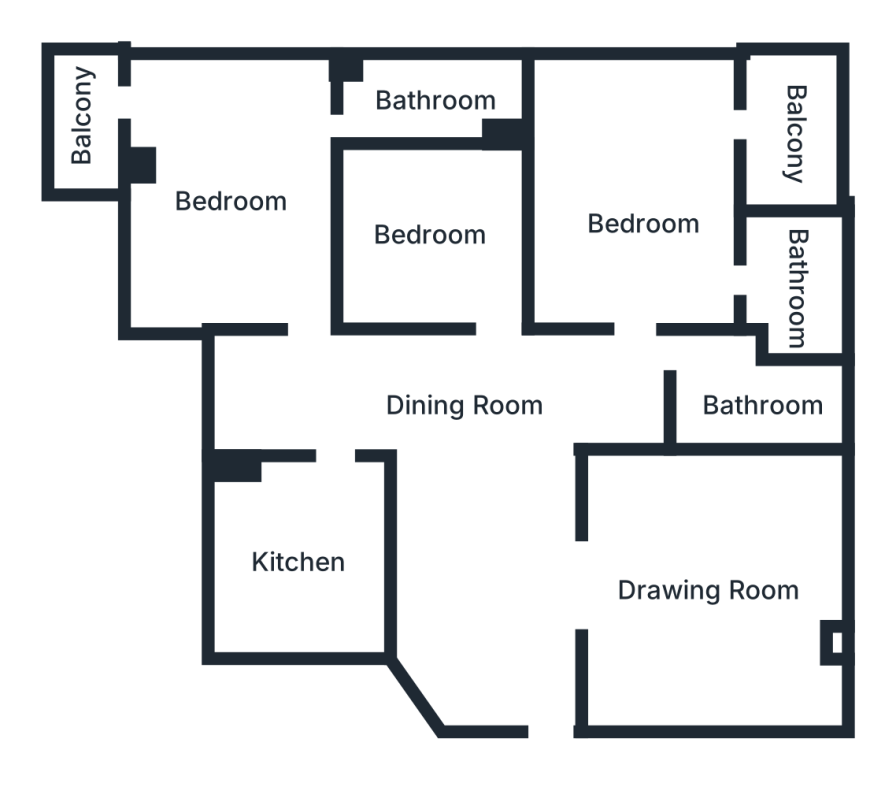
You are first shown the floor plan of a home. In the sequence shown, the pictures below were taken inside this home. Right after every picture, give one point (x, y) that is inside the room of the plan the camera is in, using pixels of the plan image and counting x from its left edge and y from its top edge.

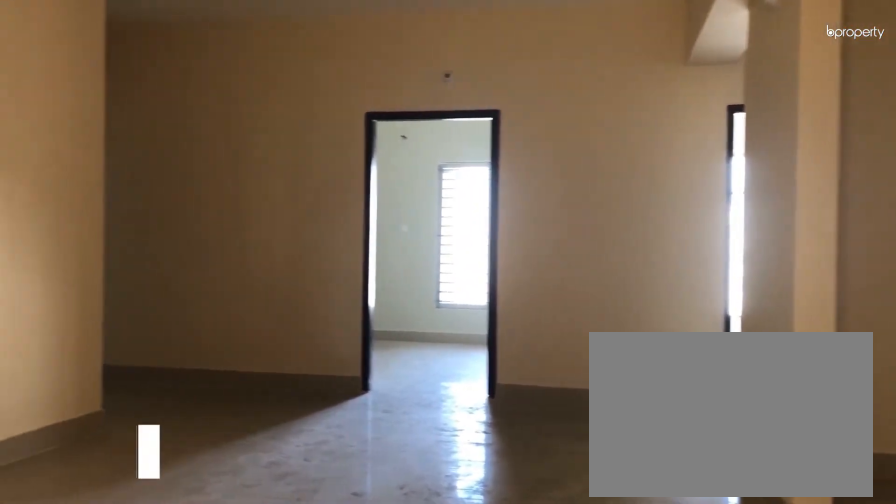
(471, 407)
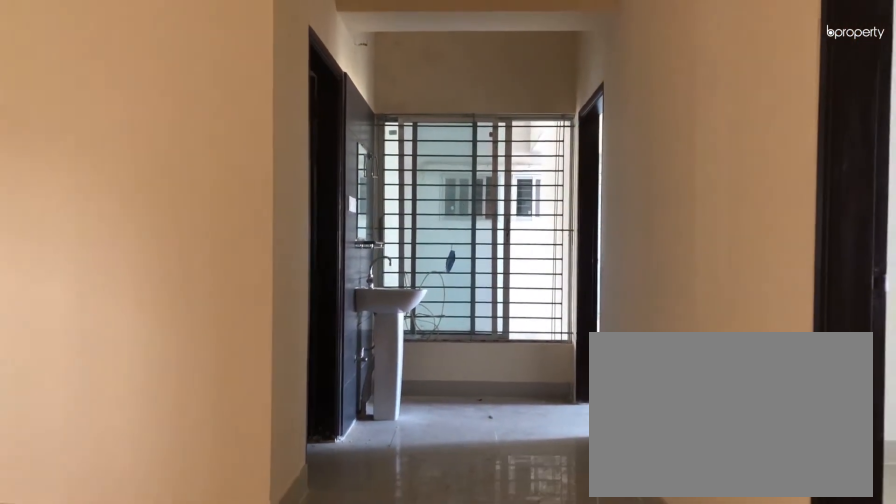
(470, 407)
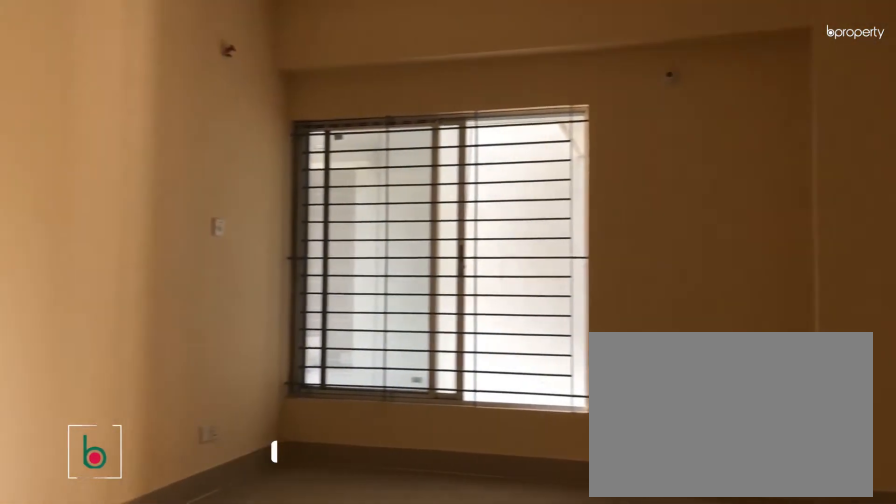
(714, 590)
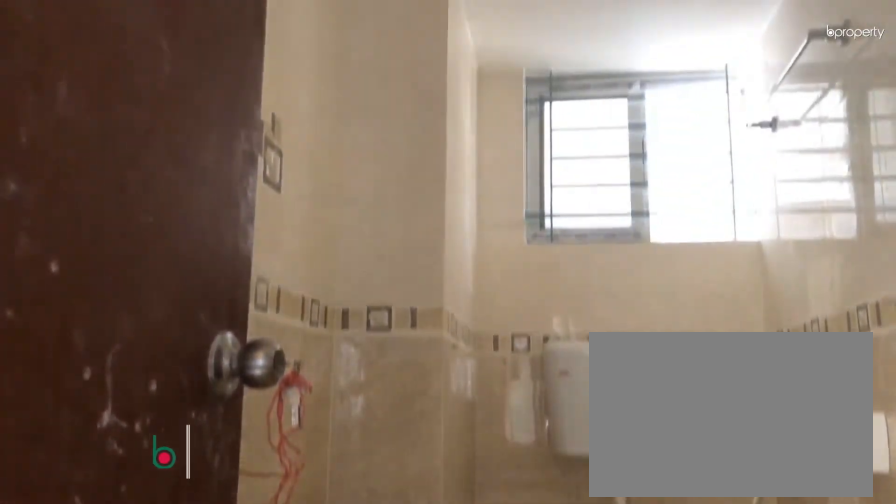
(757, 403)
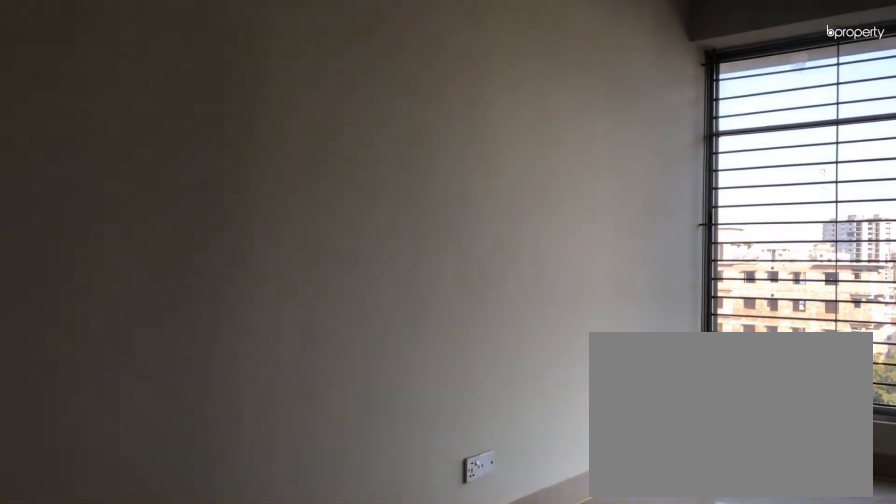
(646, 224)
